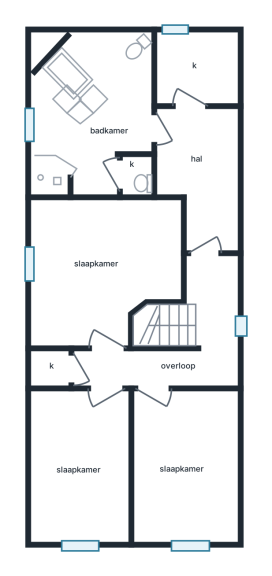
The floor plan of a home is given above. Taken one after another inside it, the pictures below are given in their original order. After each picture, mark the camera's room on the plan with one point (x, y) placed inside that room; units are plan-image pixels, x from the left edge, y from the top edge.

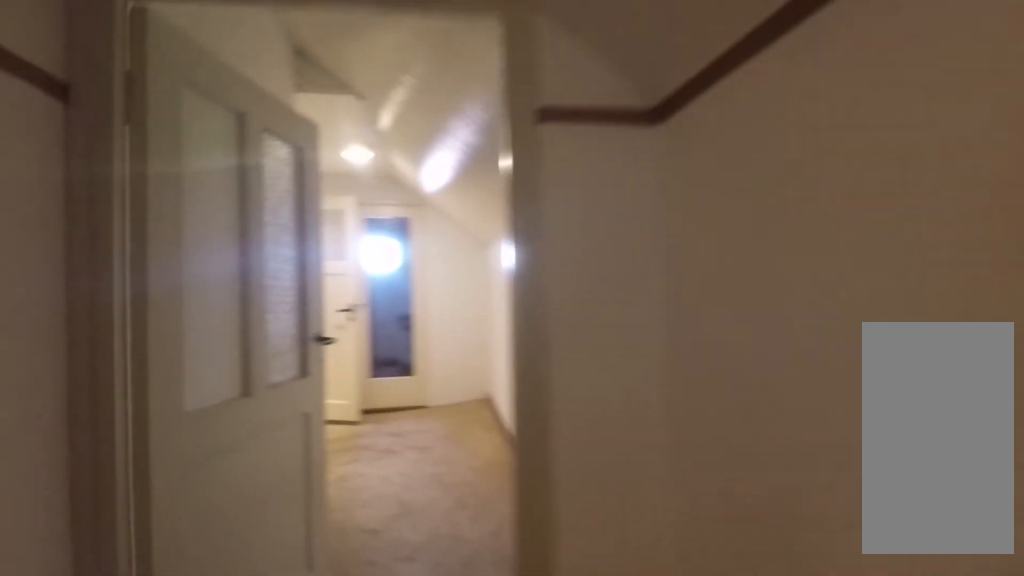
(178, 342)
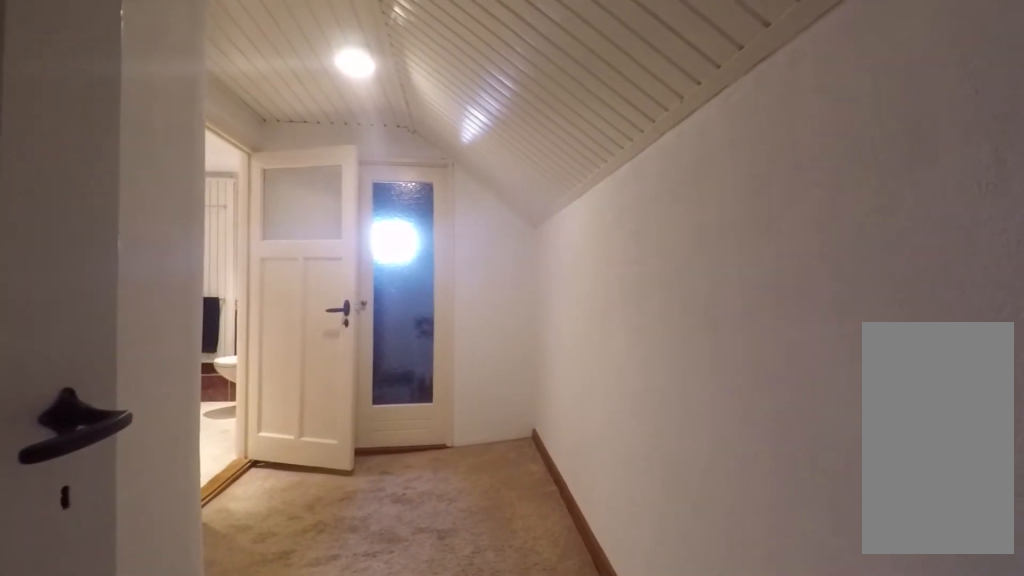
(200, 173)
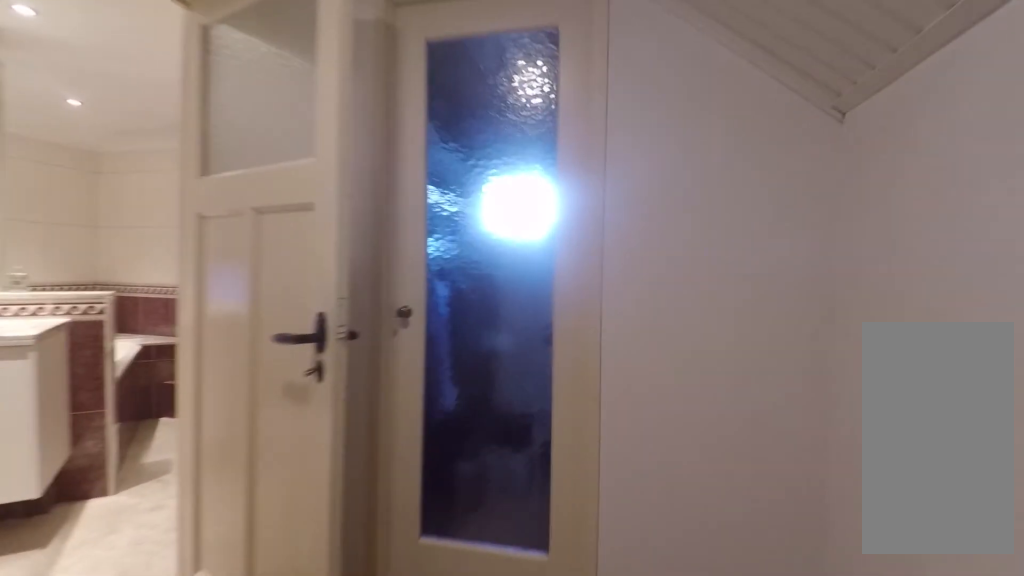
(200, 173)
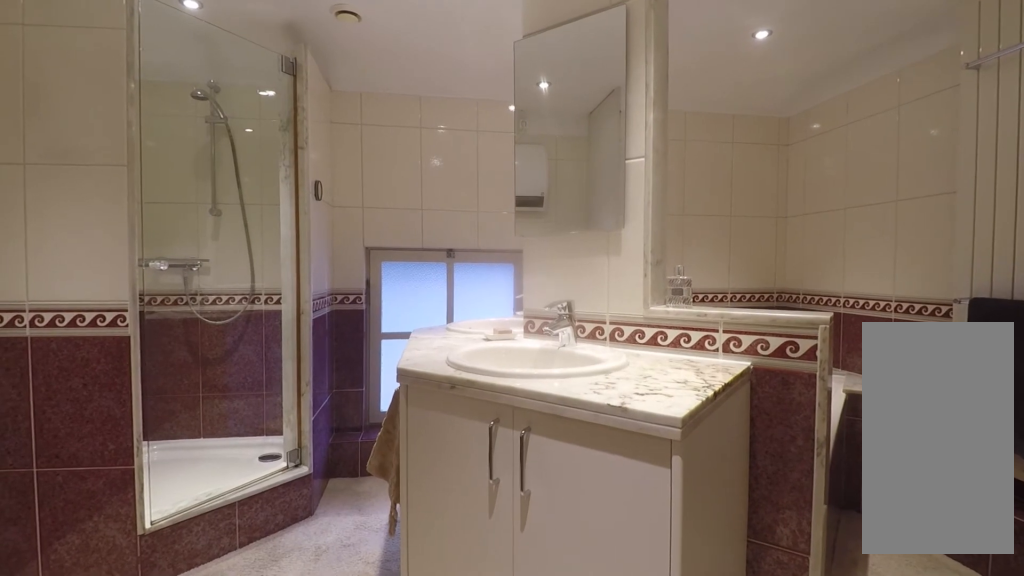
(91, 113)
